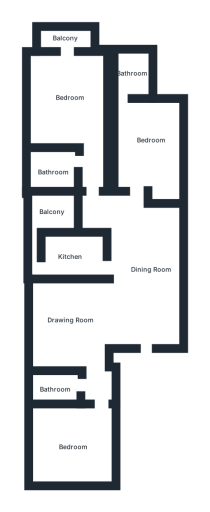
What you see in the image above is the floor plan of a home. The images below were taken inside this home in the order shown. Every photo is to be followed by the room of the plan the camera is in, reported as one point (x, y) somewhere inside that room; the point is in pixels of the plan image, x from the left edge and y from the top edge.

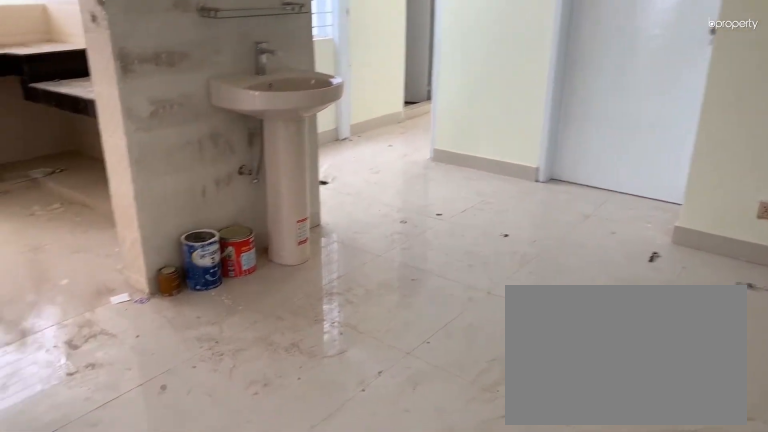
(143, 262)
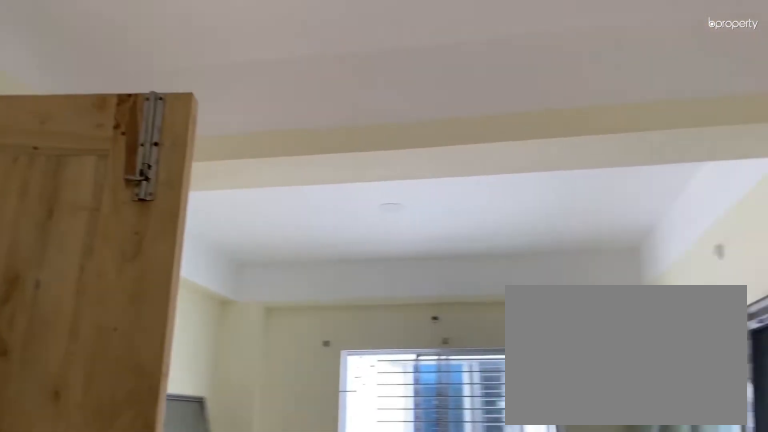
(143, 262)
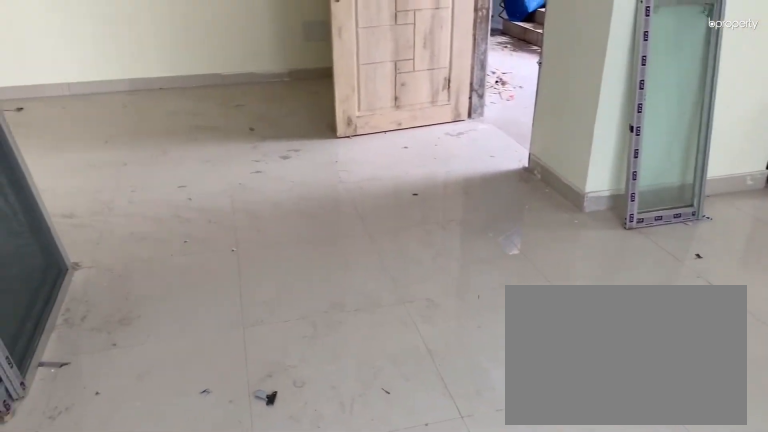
(66, 316)
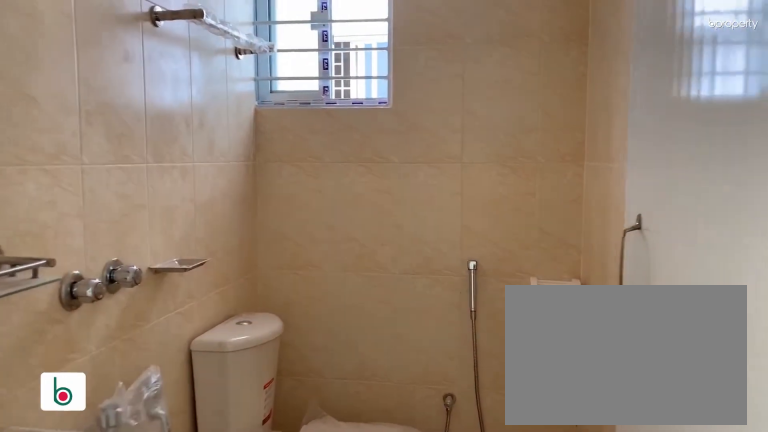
(58, 385)
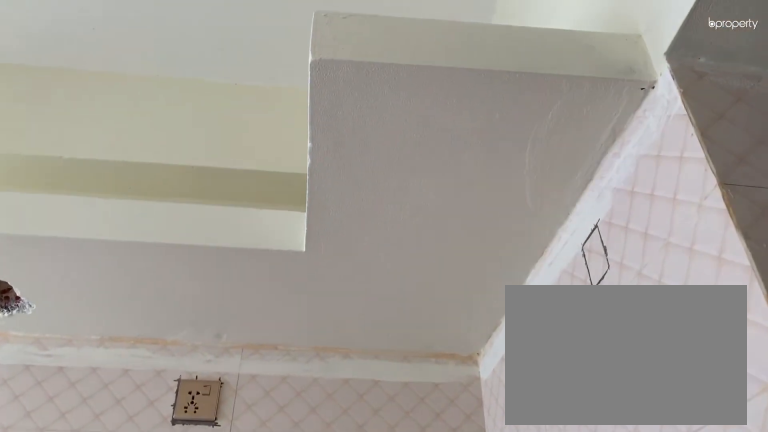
(73, 254)
